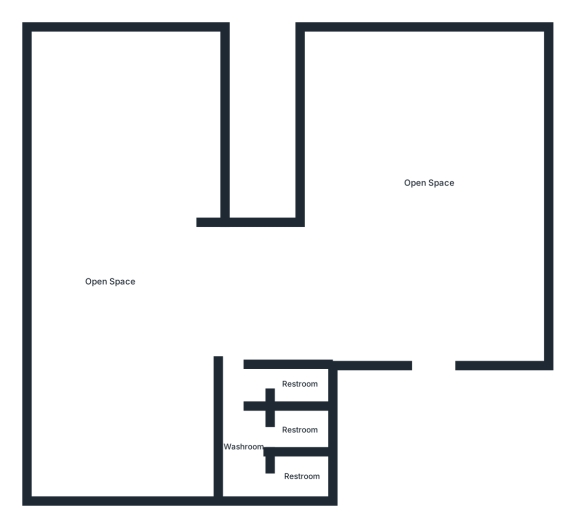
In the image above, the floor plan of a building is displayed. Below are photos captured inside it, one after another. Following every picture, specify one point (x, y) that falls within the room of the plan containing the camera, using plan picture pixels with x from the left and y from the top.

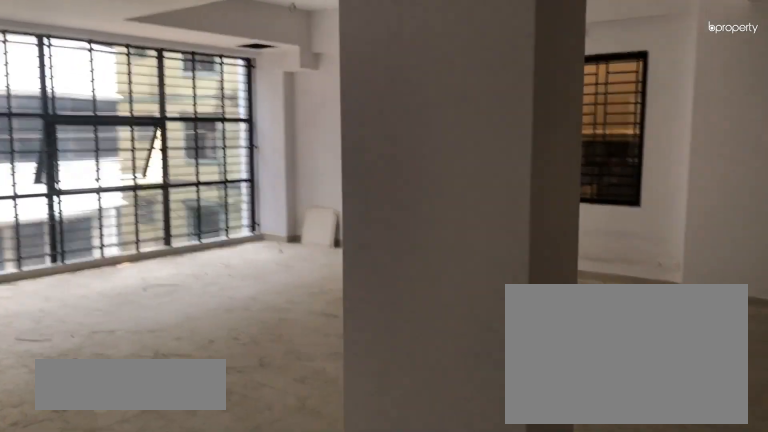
(430, 184)
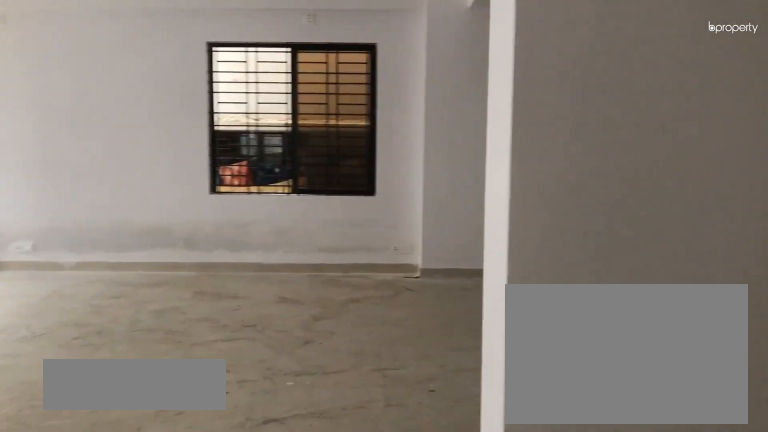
(430, 184)
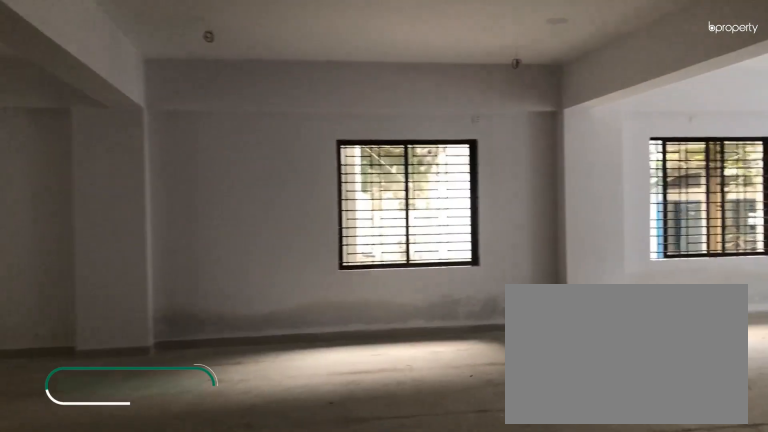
(112, 282)
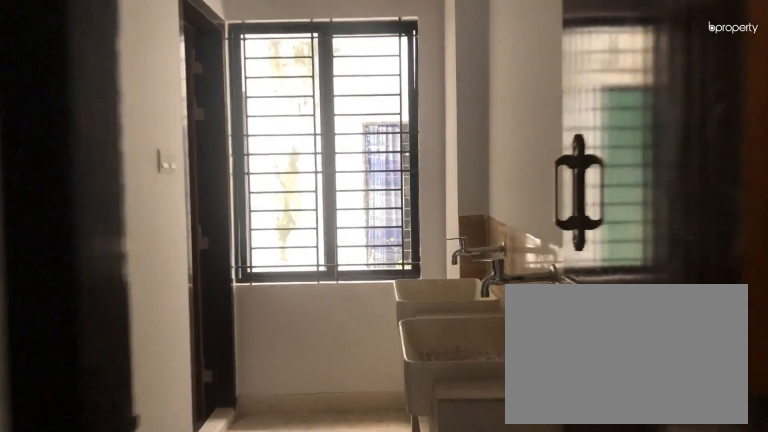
(242, 447)
